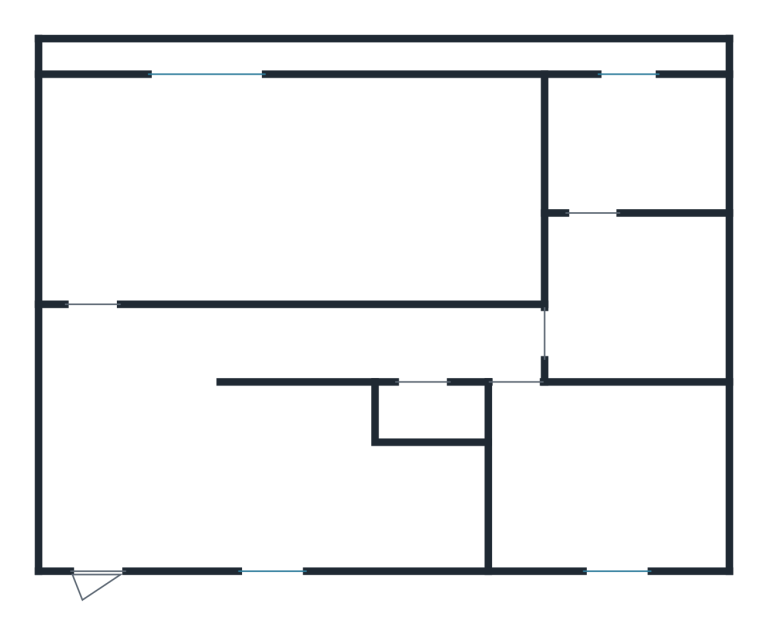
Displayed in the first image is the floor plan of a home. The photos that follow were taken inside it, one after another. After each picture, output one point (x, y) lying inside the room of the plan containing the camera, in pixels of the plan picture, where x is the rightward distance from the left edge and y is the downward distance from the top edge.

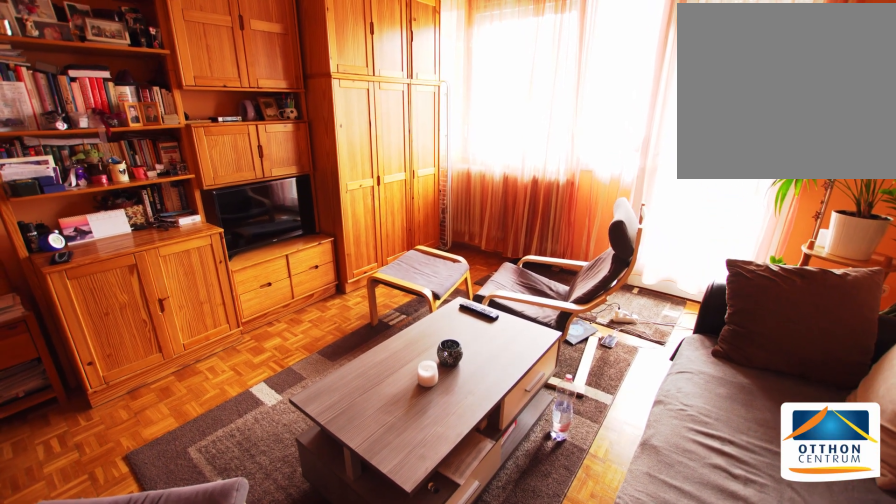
(286, 183)
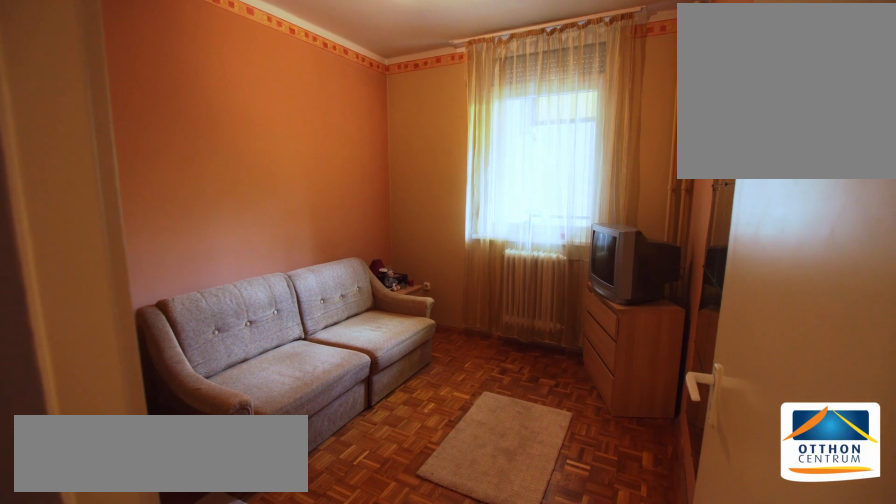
(614, 475)
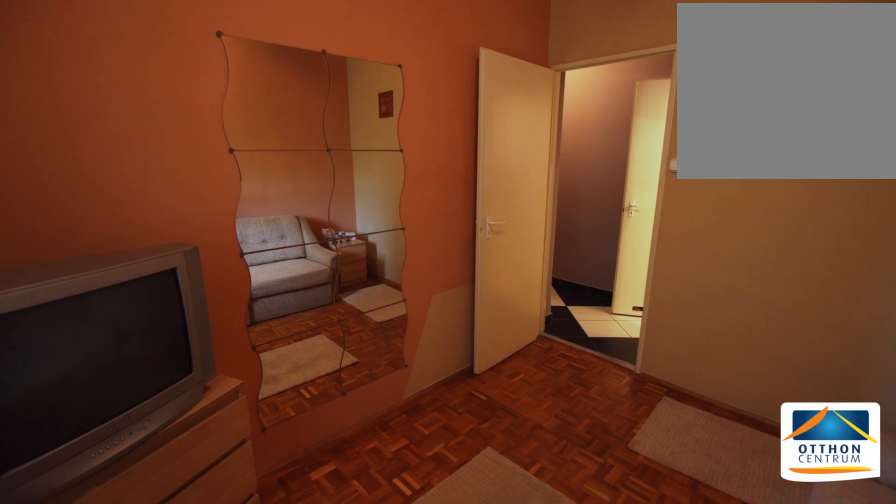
(614, 476)
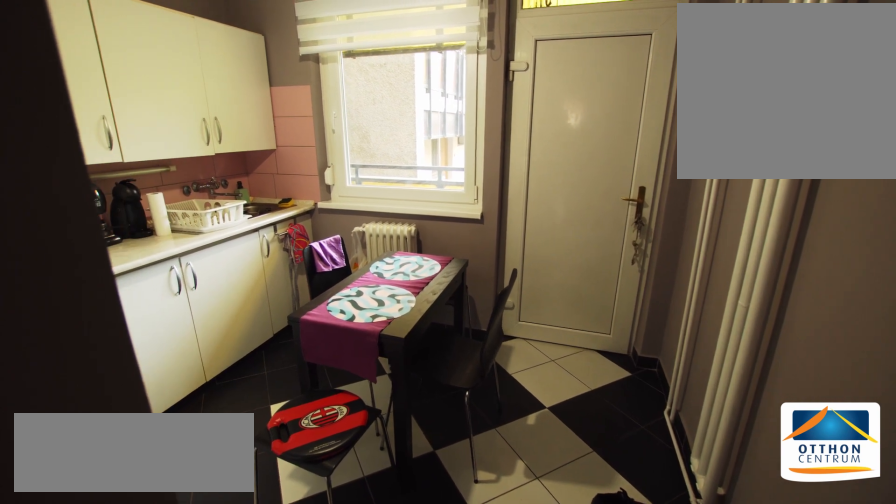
(266, 475)
